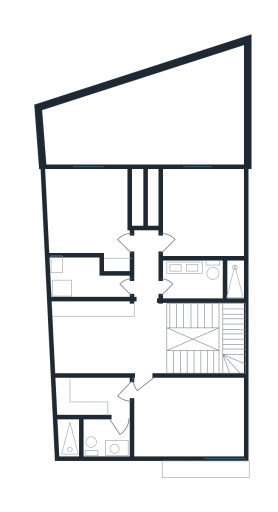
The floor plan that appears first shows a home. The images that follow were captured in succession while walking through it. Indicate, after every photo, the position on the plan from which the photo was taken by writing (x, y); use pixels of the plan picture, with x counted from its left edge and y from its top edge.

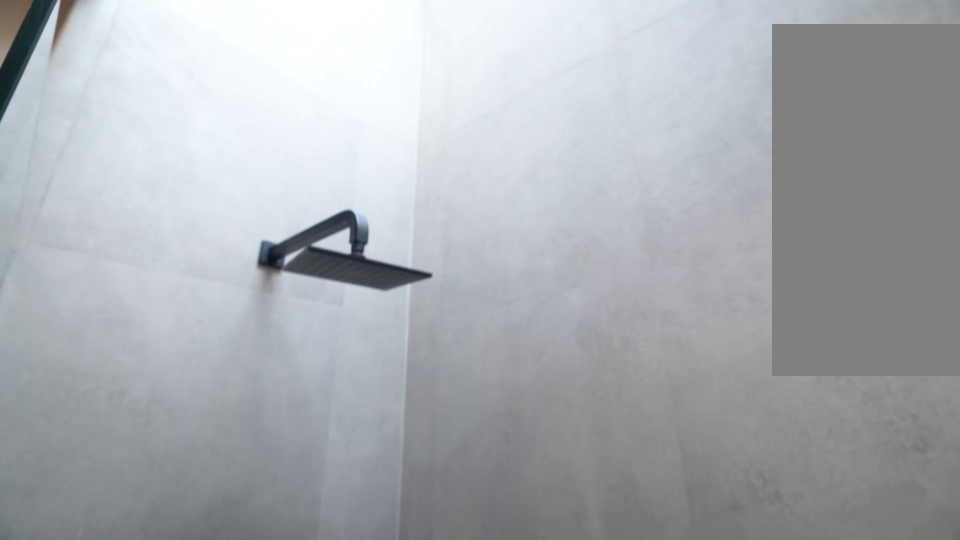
(88, 431)
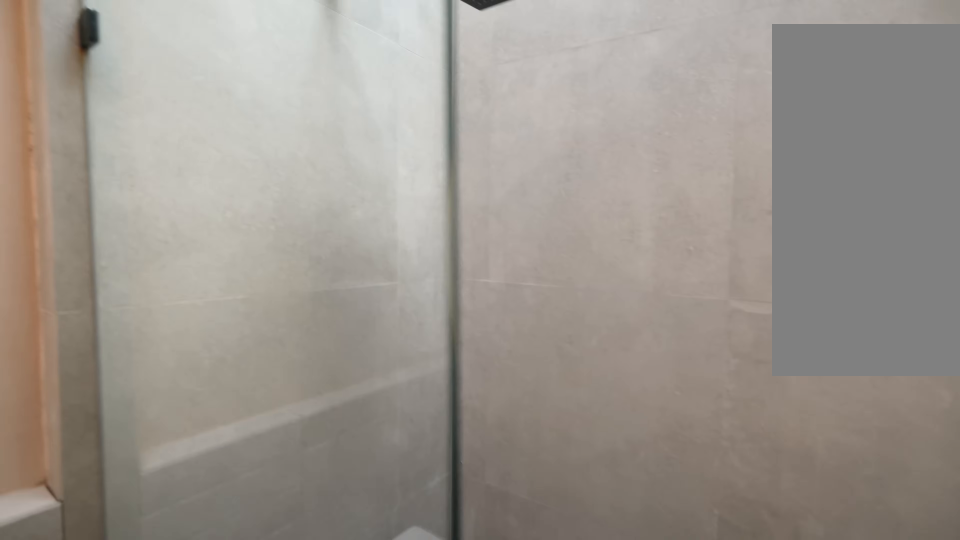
(77, 431)
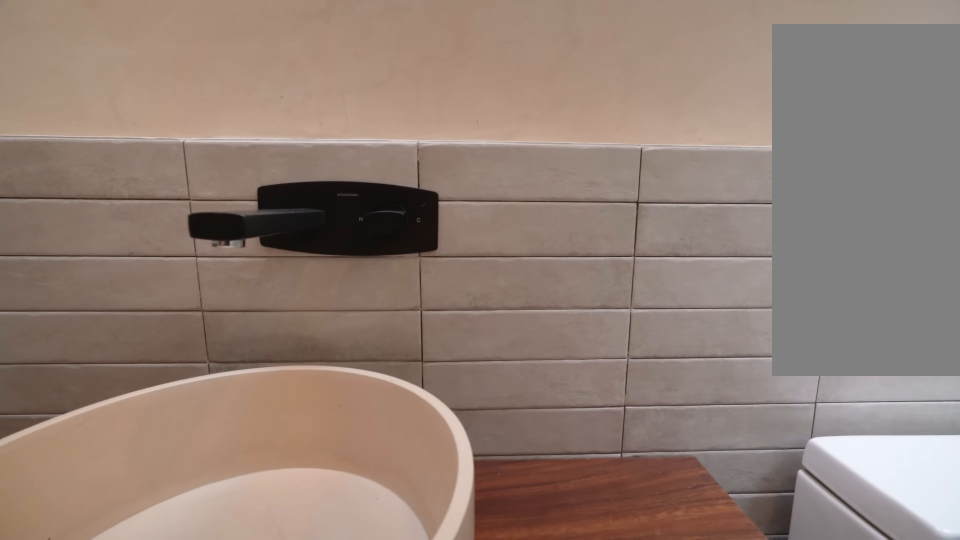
(99, 437)
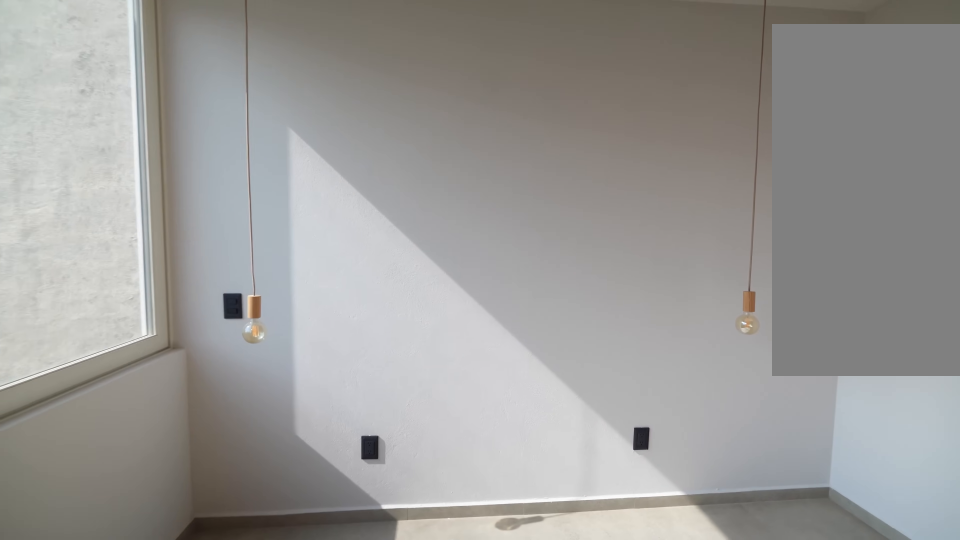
(178, 222)
